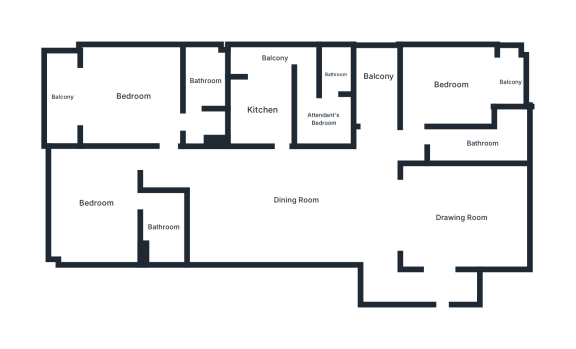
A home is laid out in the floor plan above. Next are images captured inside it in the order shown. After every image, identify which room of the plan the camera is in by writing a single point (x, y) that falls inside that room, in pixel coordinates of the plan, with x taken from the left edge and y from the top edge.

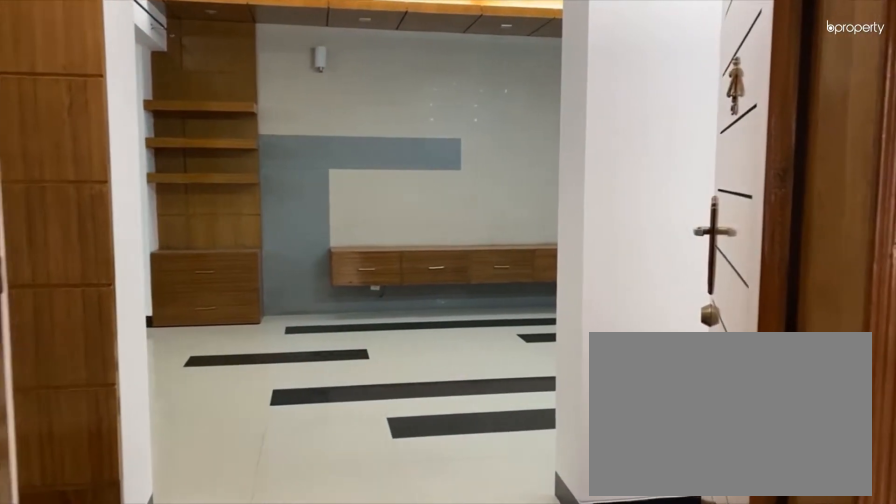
(443, 292)
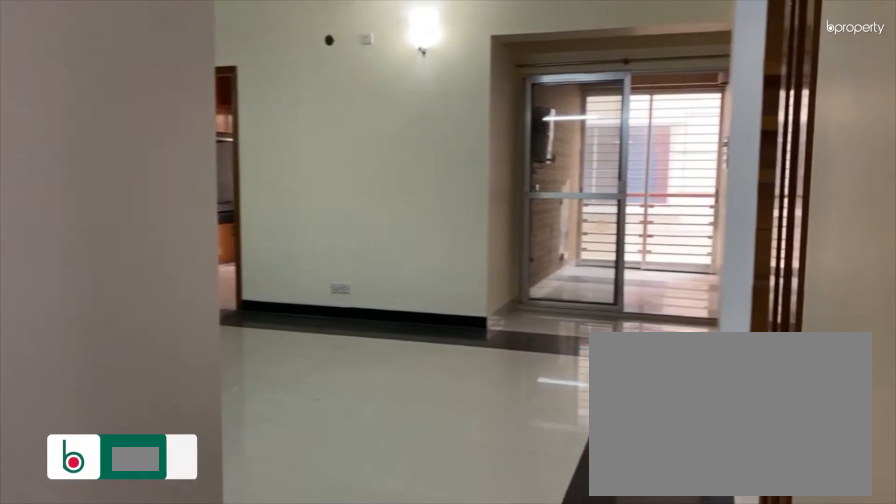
(381, 239)
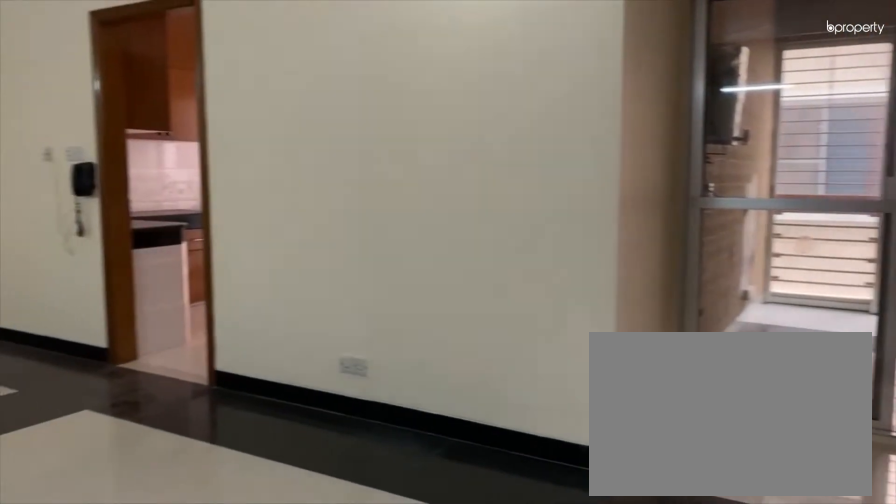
(294, 200)
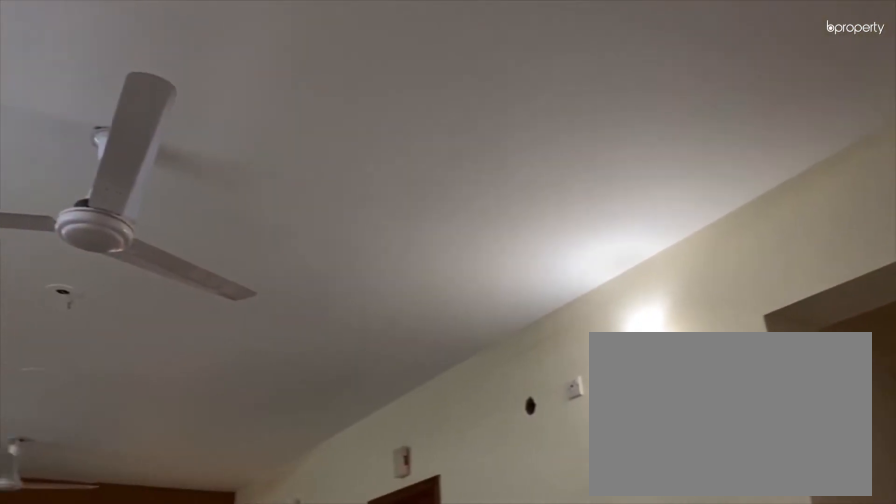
(293, 200)
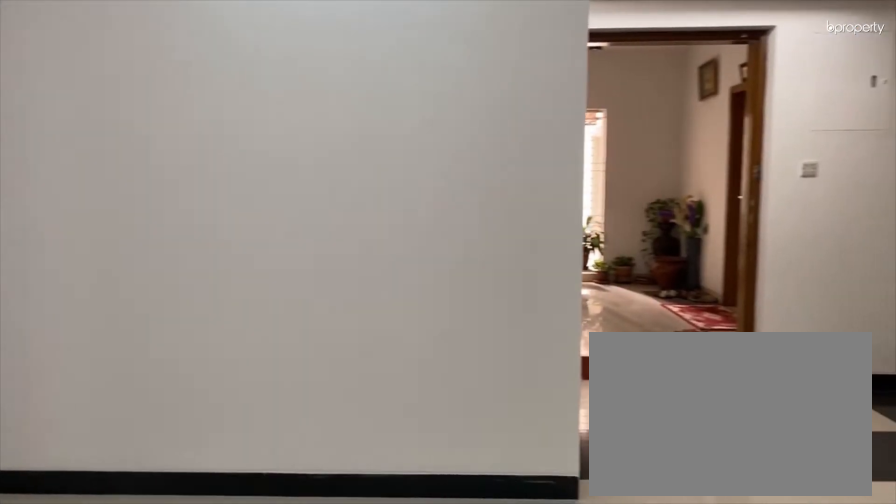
(469, 216)
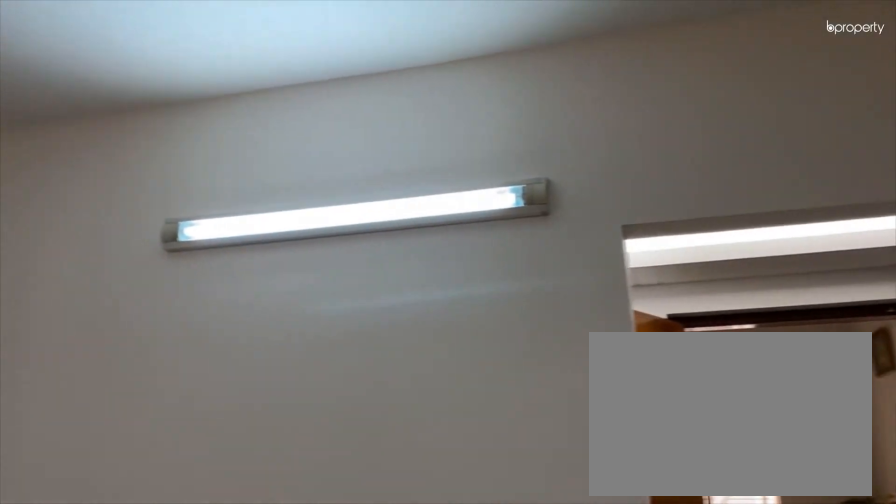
(465, 216)
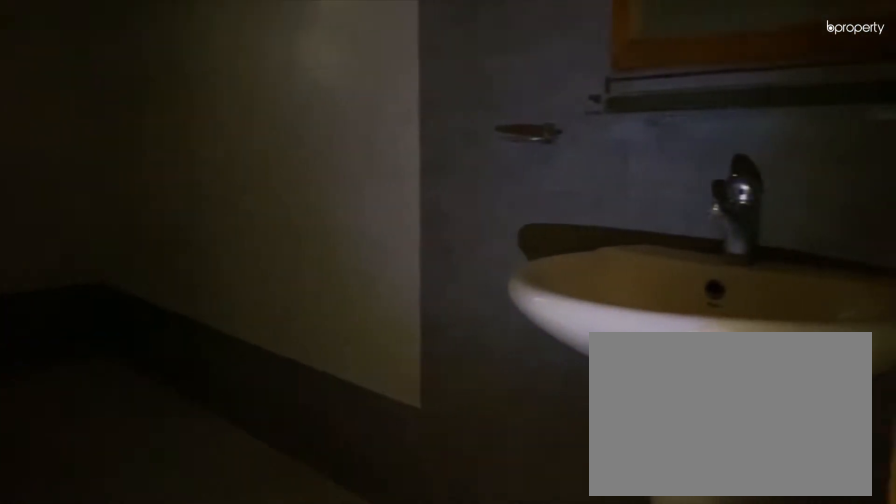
(482, 144)
